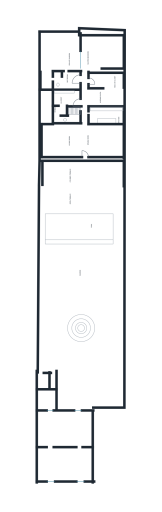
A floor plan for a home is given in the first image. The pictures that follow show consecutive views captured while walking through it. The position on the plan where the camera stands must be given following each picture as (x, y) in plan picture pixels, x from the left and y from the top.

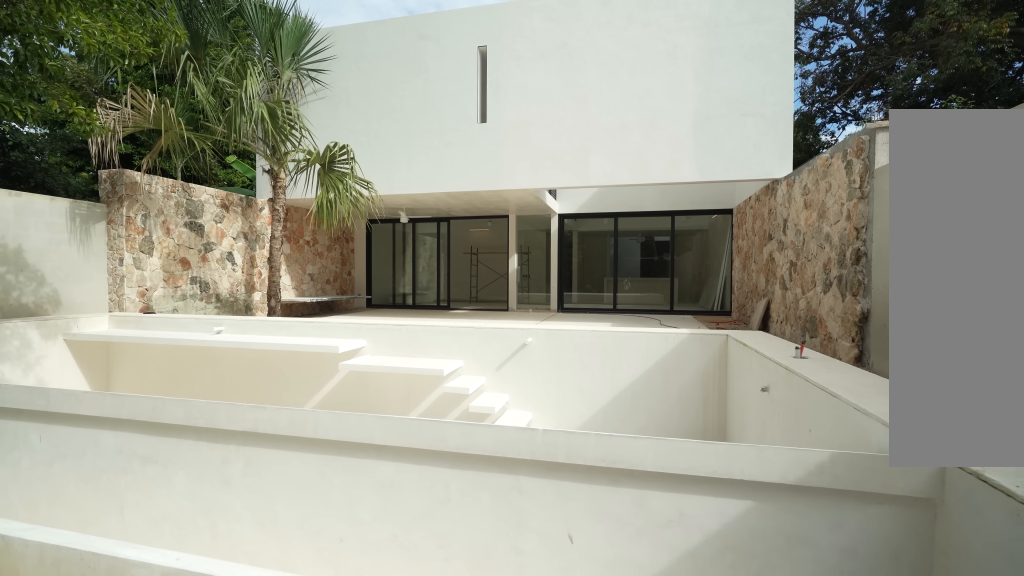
(75, 254)
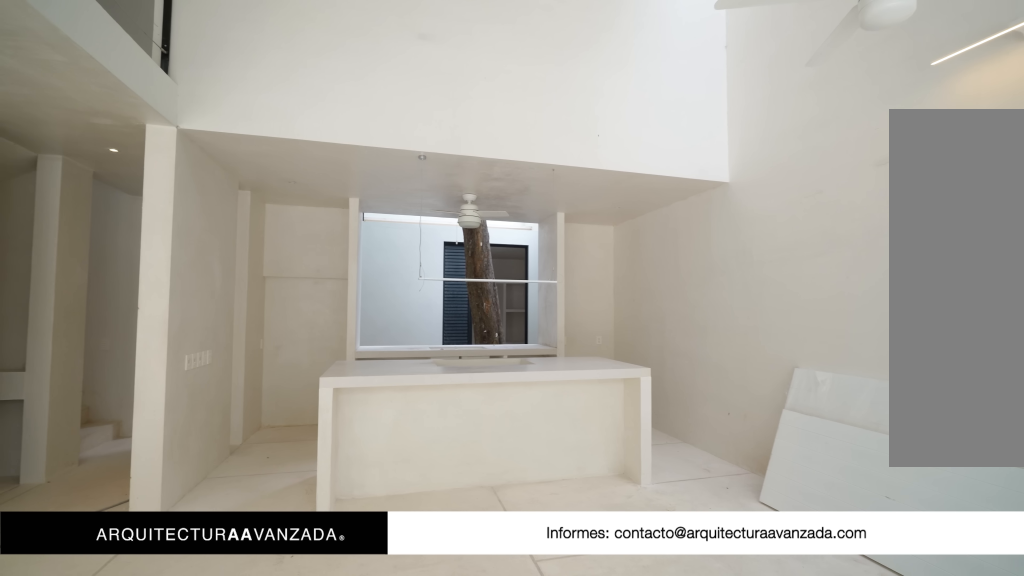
(92, 144)
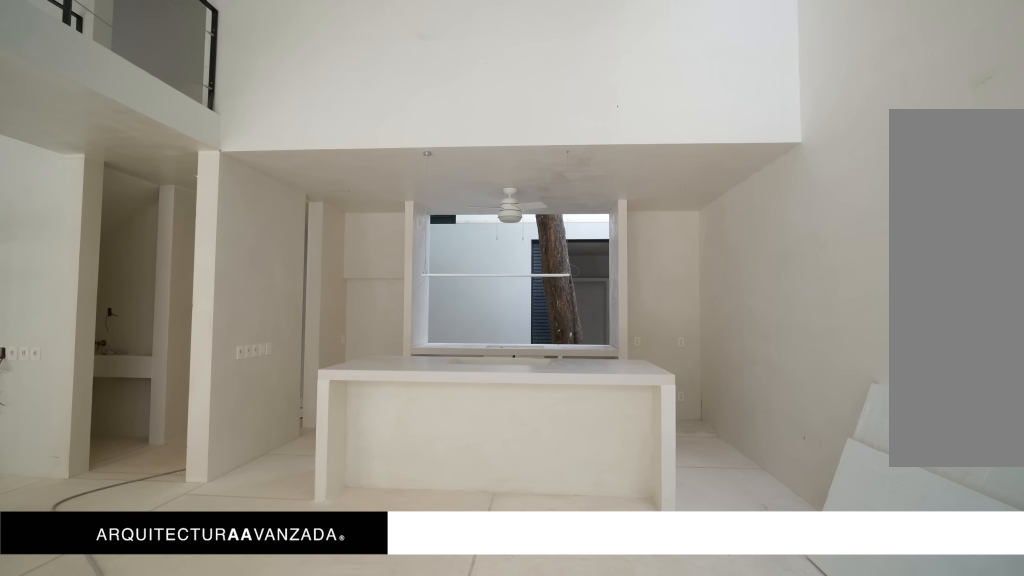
(101, 141)
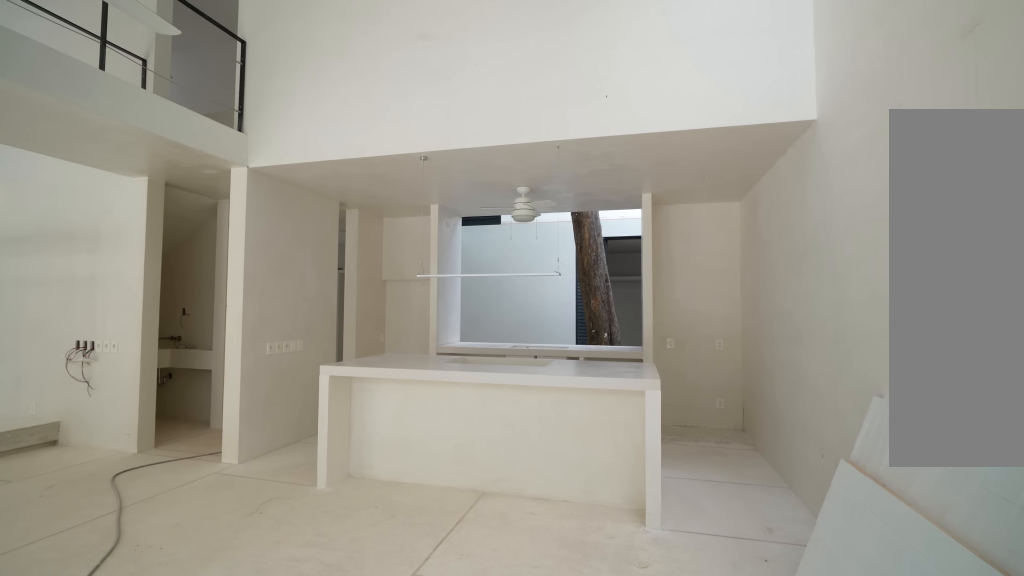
(101, 141)
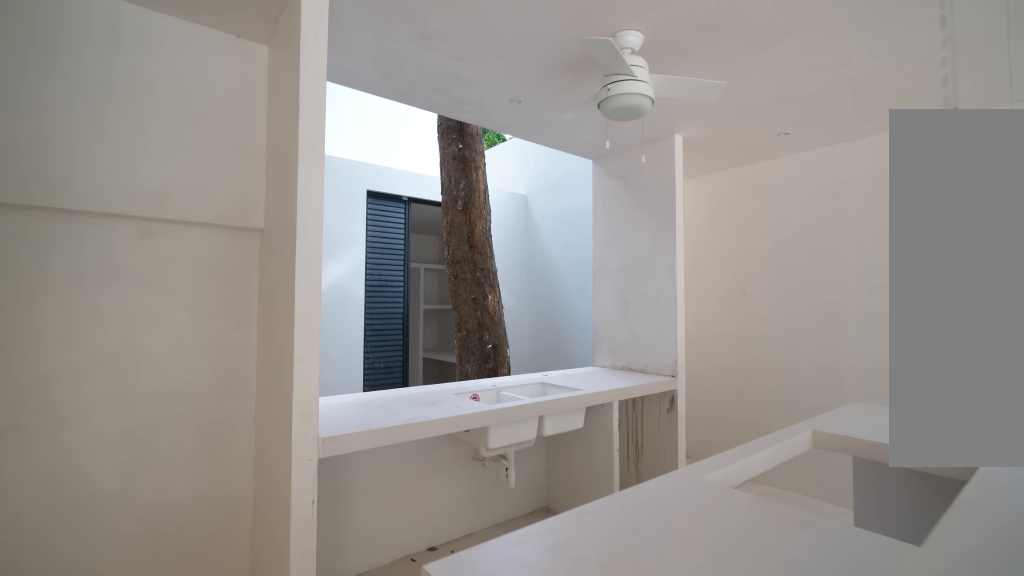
(97, 133)
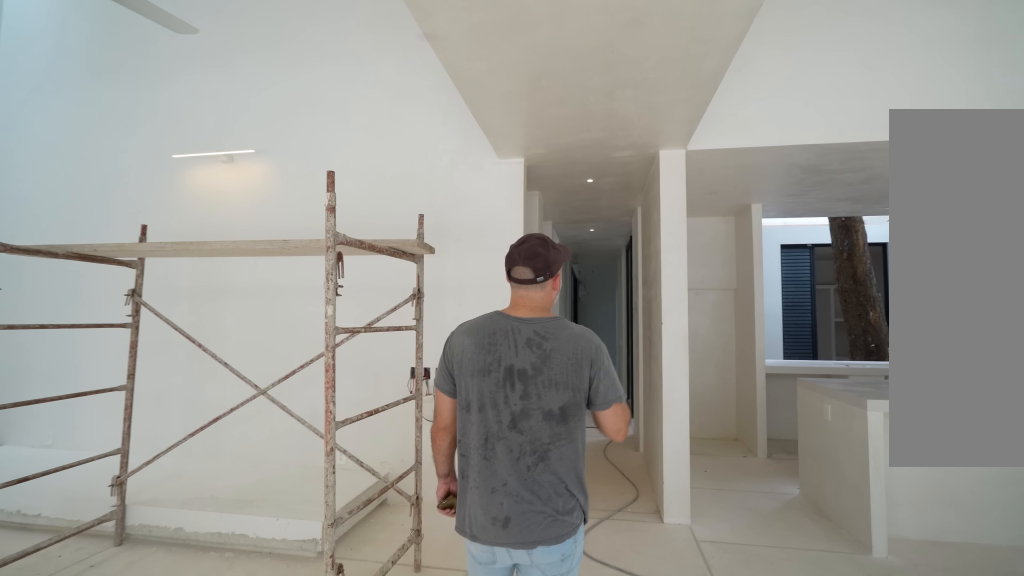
(67, 149)
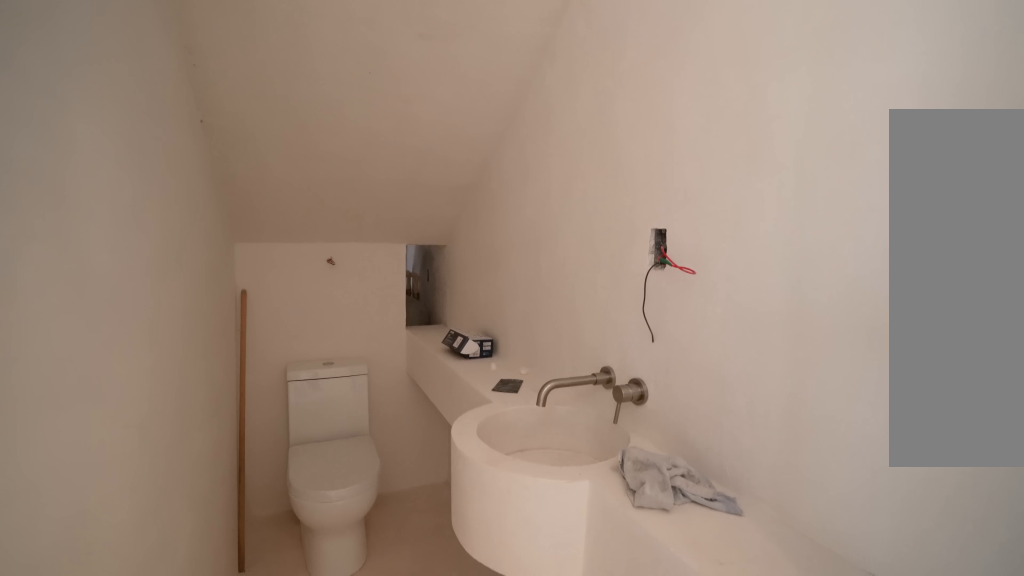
(82, 141)
